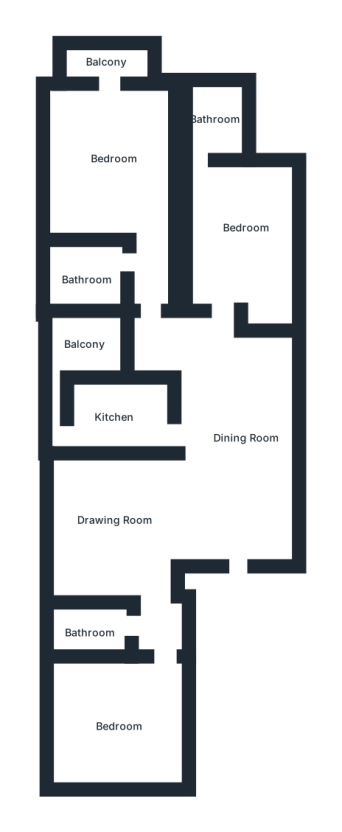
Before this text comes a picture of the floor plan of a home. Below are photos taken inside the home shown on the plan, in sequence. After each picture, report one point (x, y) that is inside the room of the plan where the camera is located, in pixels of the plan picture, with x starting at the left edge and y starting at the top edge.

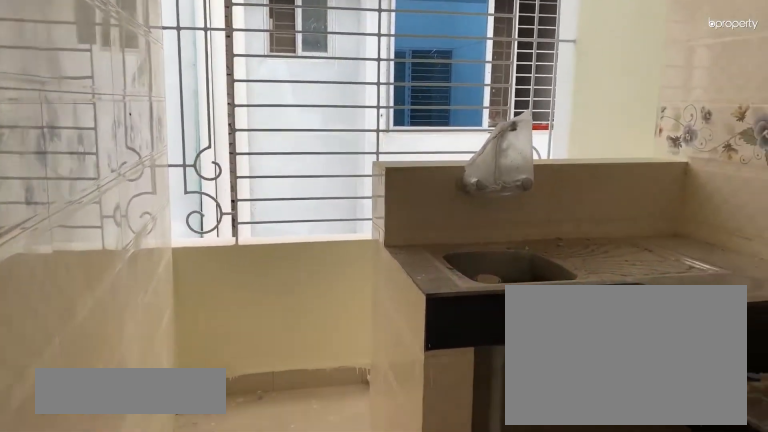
(119, 413)
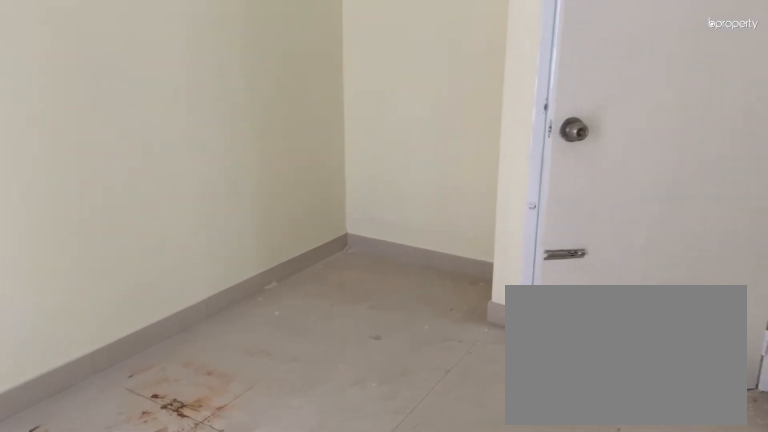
(233, 237)
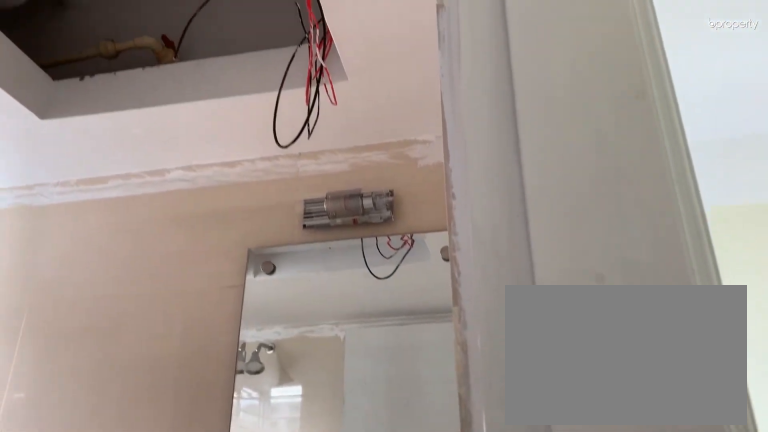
(215, 124)
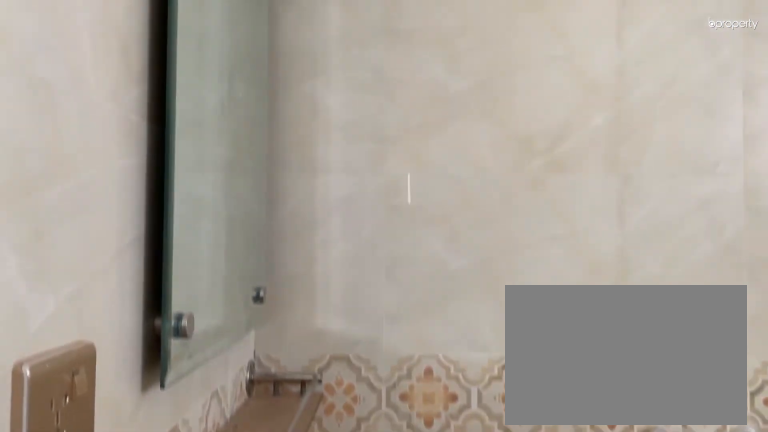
(87, 276)
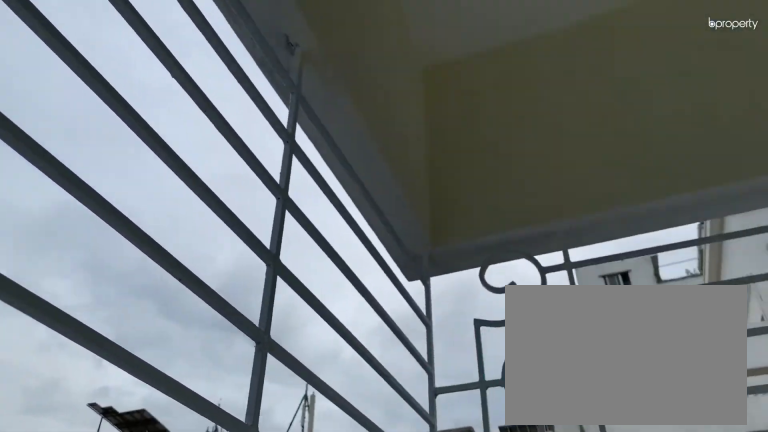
(107, 57)
